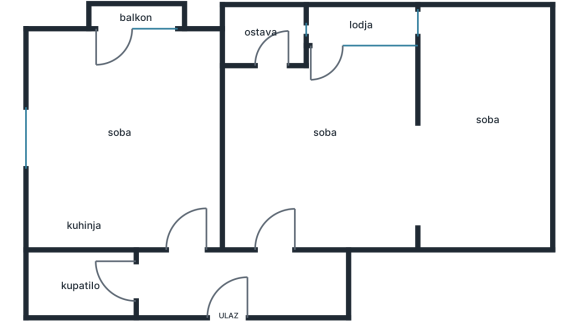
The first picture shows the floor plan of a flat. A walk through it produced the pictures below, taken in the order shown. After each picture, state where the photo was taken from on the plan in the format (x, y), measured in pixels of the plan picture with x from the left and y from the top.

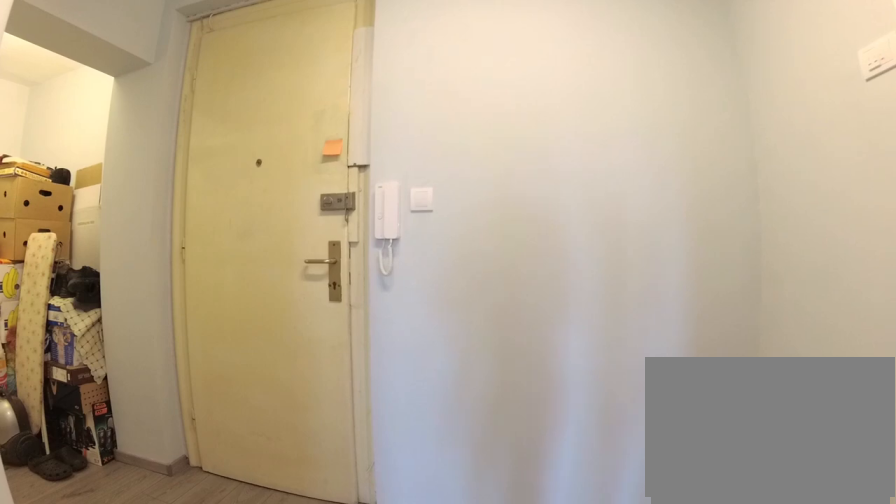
(175, 253)
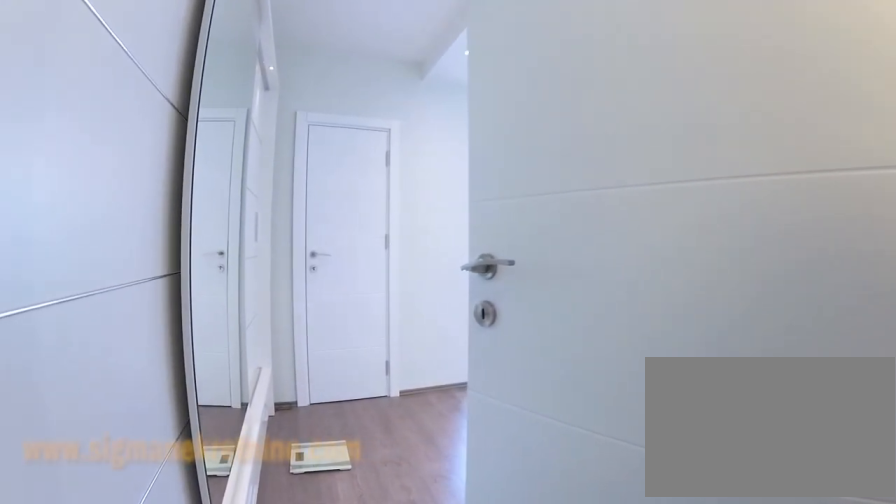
(277, 276)
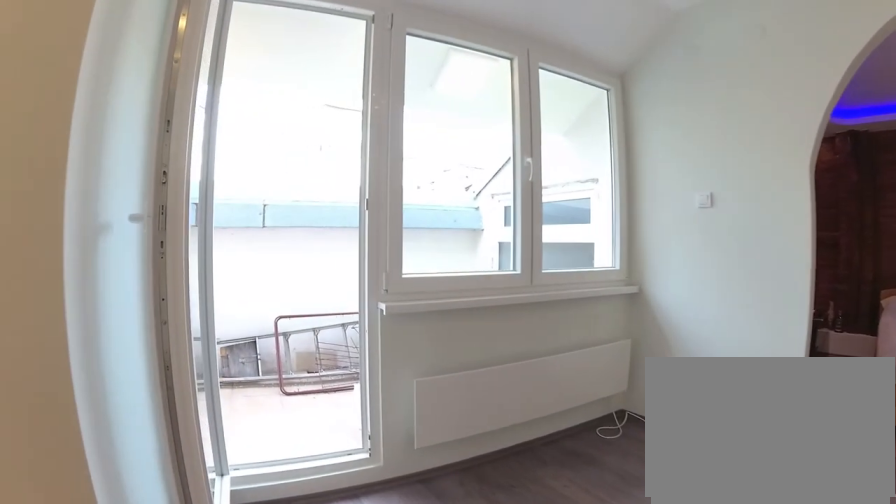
(324, 146)
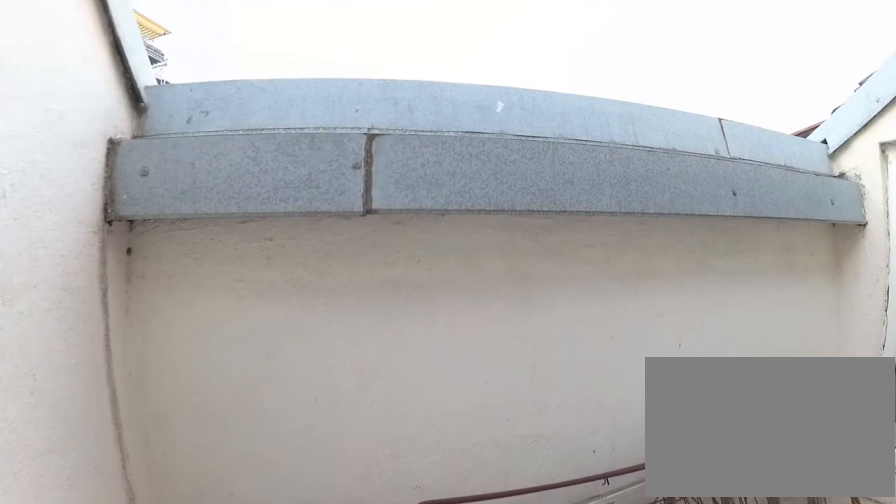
(326, 36)
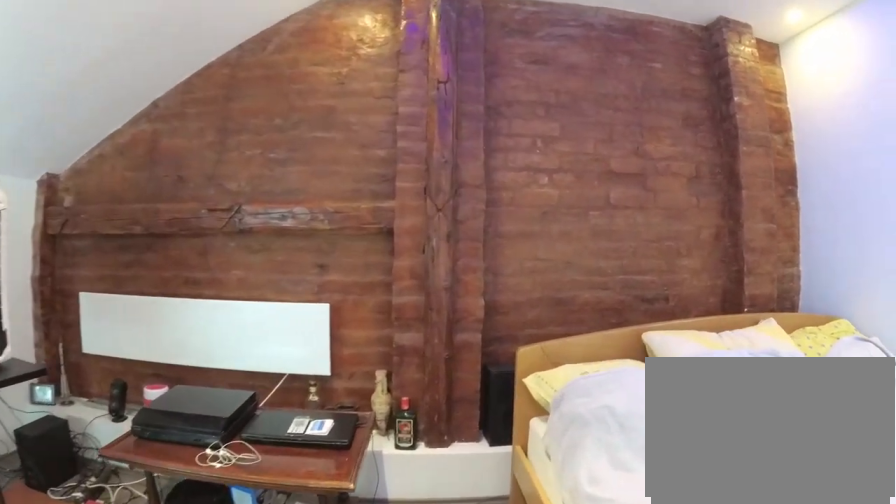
(452, 147)
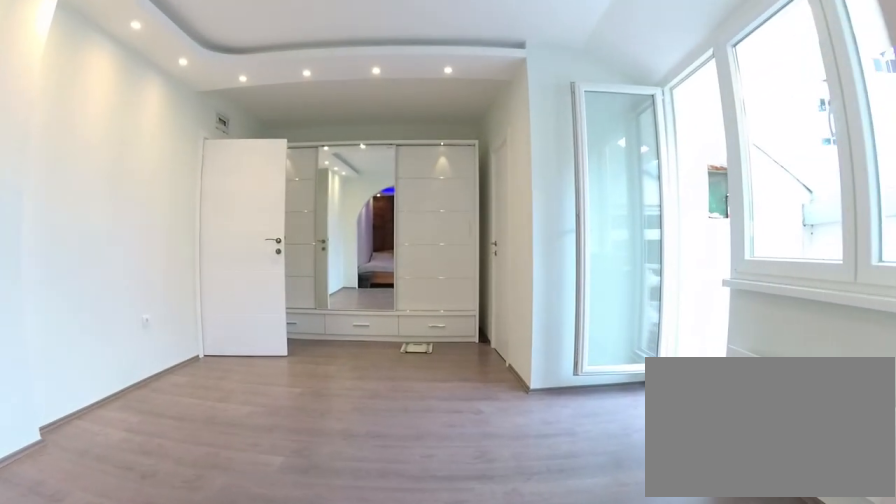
(441, 129)
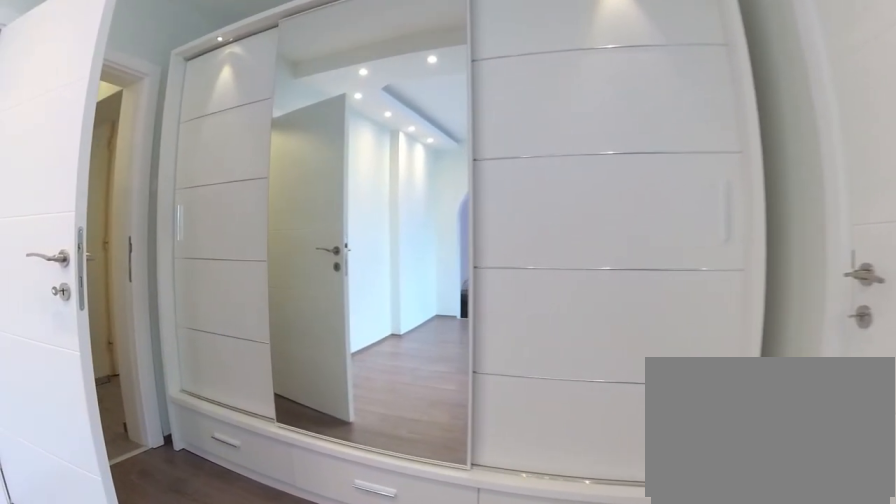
(310, 125)
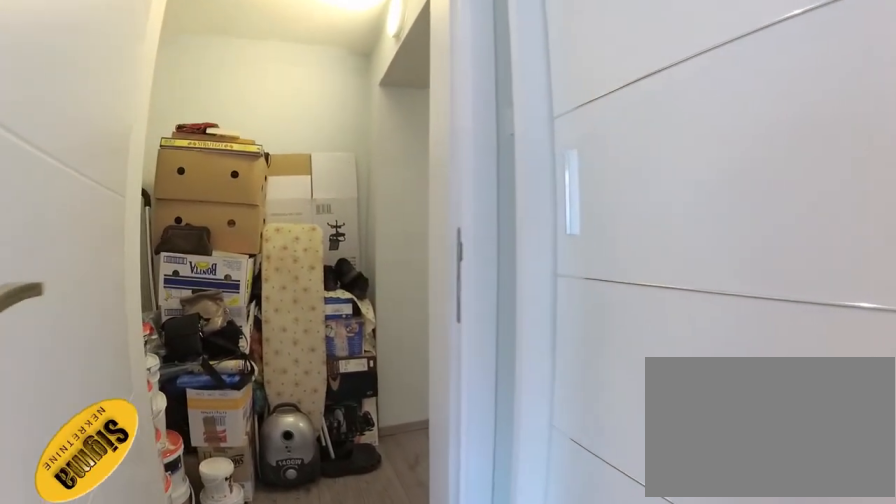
(291, 180)
